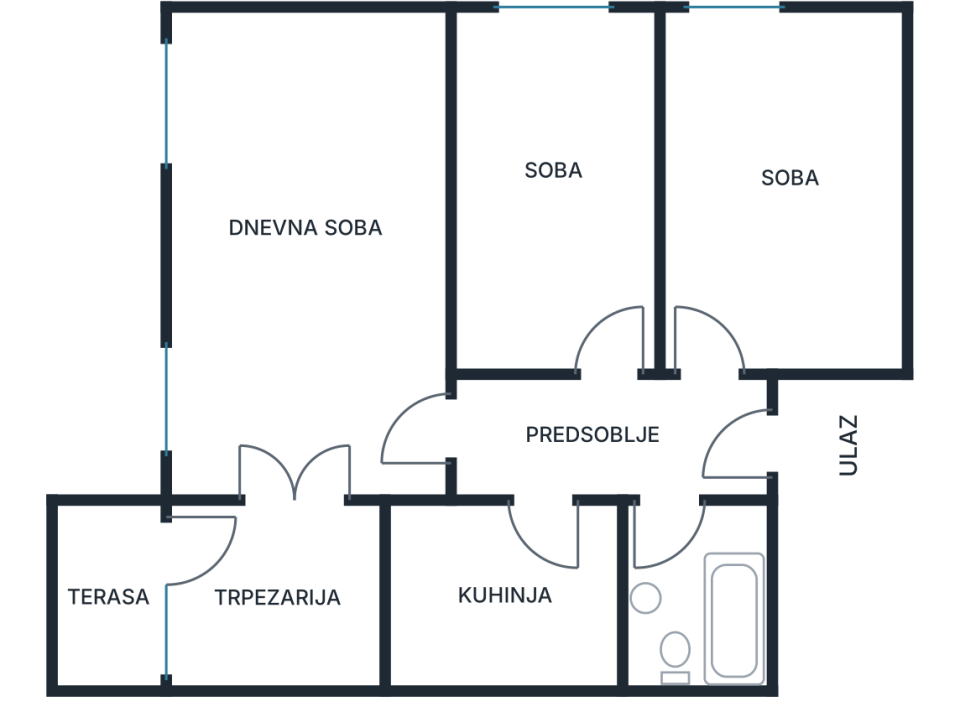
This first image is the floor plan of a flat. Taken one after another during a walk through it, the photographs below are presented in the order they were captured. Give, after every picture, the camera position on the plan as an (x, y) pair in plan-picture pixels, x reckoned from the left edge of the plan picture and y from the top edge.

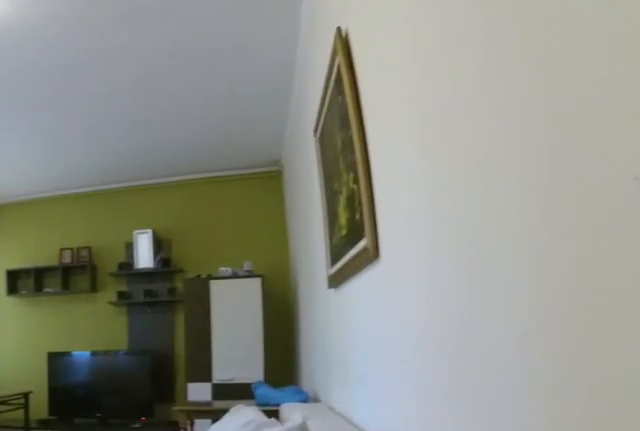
(418, 433)
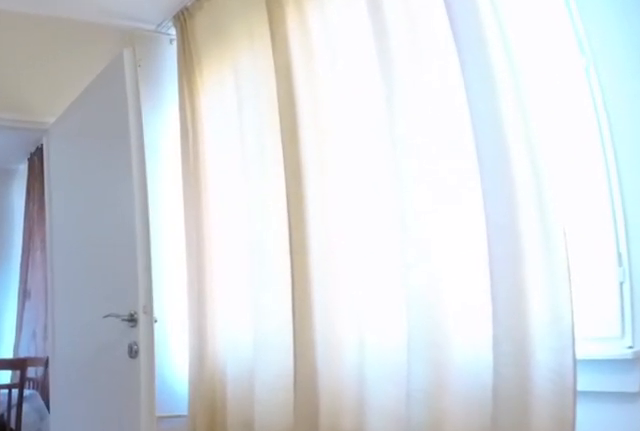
(326, 231)
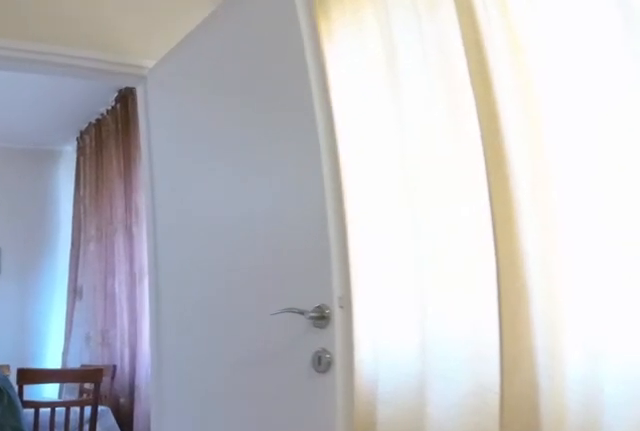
(326, 290)
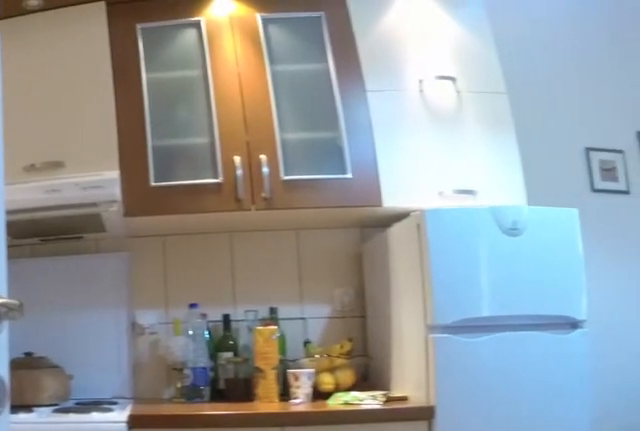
(539, 478)
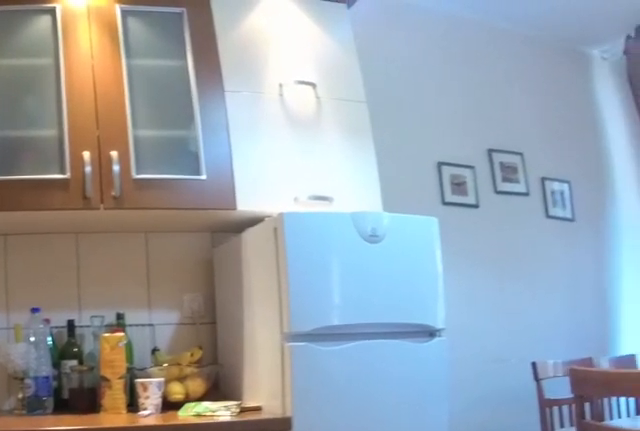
(546, 493)
